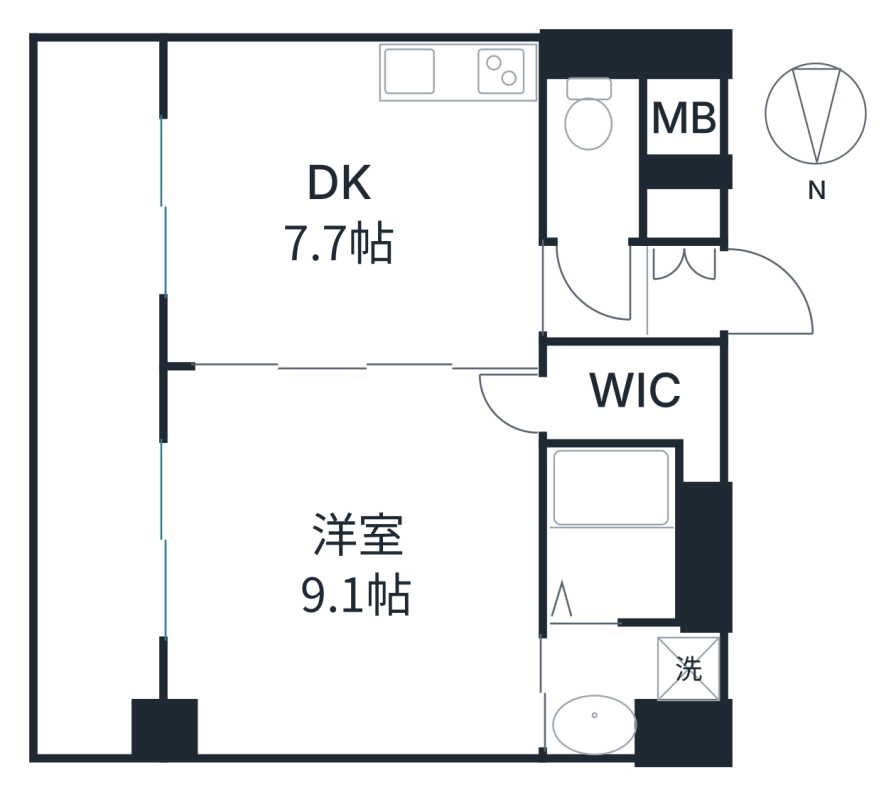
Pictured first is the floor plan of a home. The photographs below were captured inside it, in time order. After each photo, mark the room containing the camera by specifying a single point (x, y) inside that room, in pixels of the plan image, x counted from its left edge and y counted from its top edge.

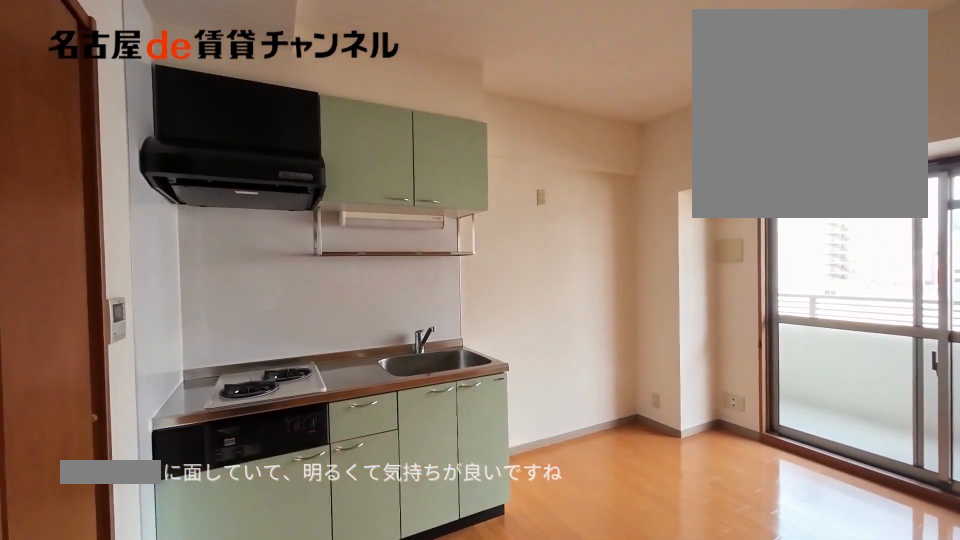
(348, 203)
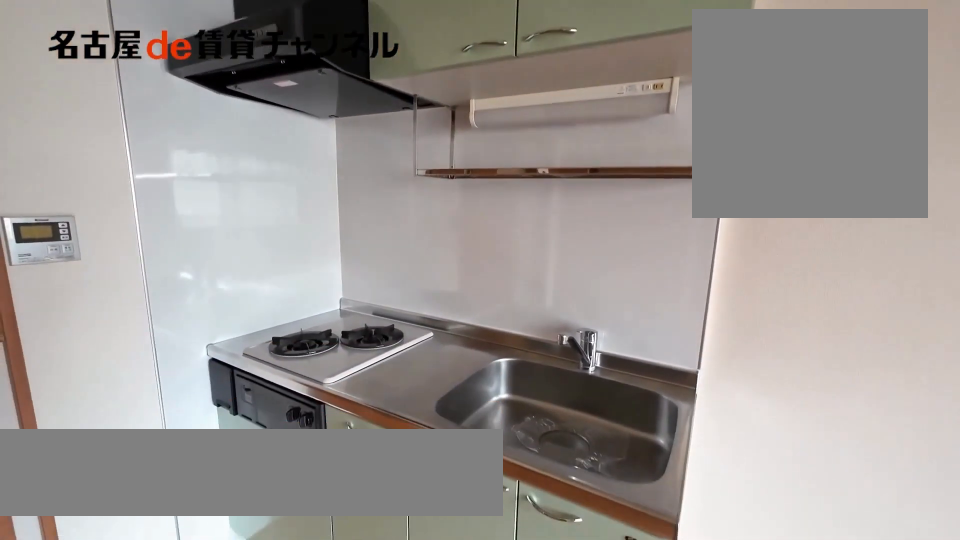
(457, 74)
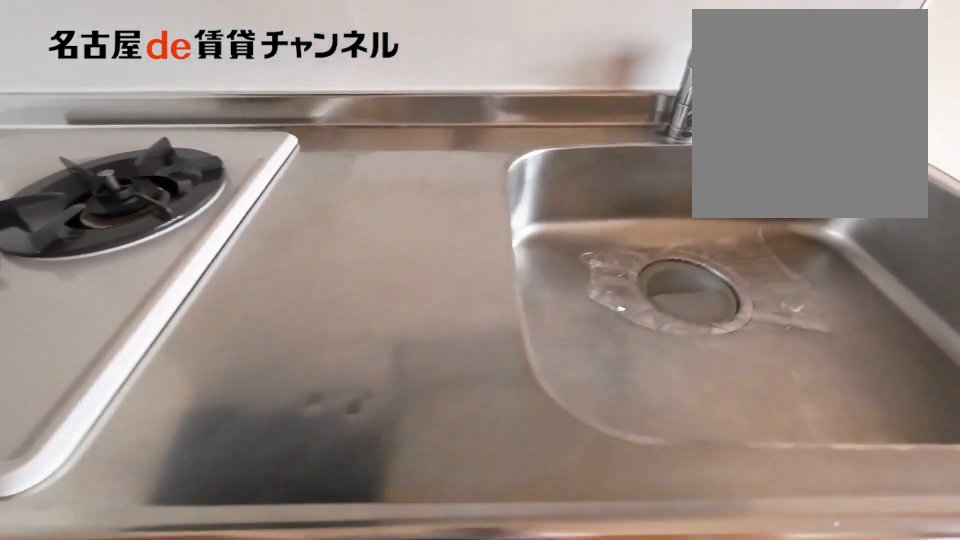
(457, 74)
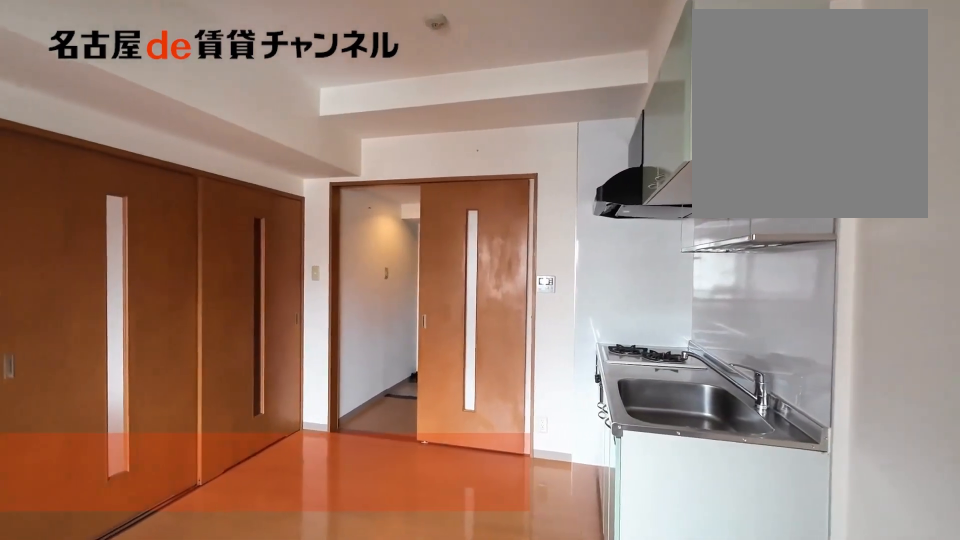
(352, 201)
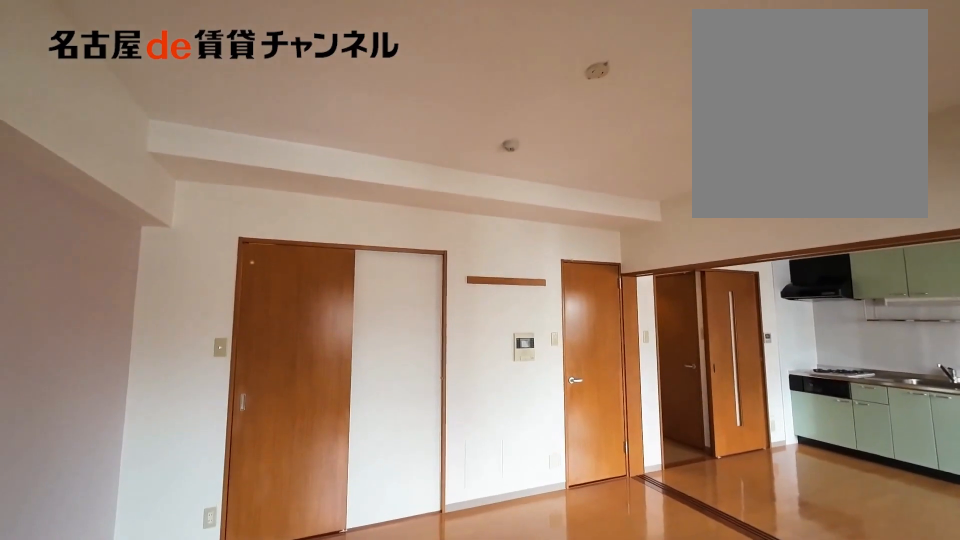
(348, 564)
